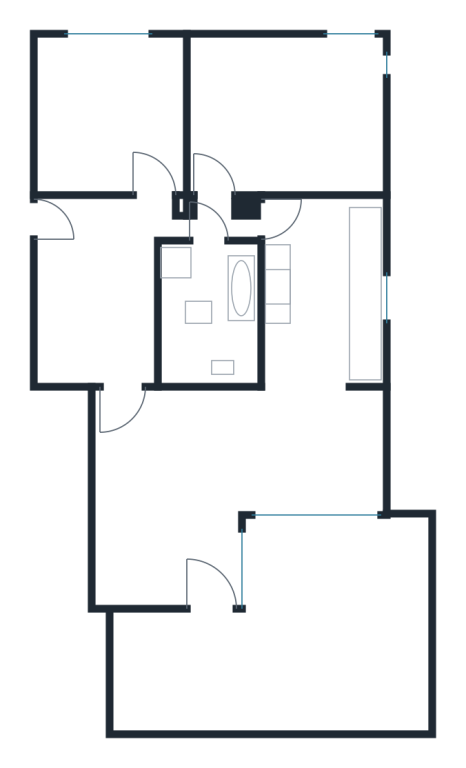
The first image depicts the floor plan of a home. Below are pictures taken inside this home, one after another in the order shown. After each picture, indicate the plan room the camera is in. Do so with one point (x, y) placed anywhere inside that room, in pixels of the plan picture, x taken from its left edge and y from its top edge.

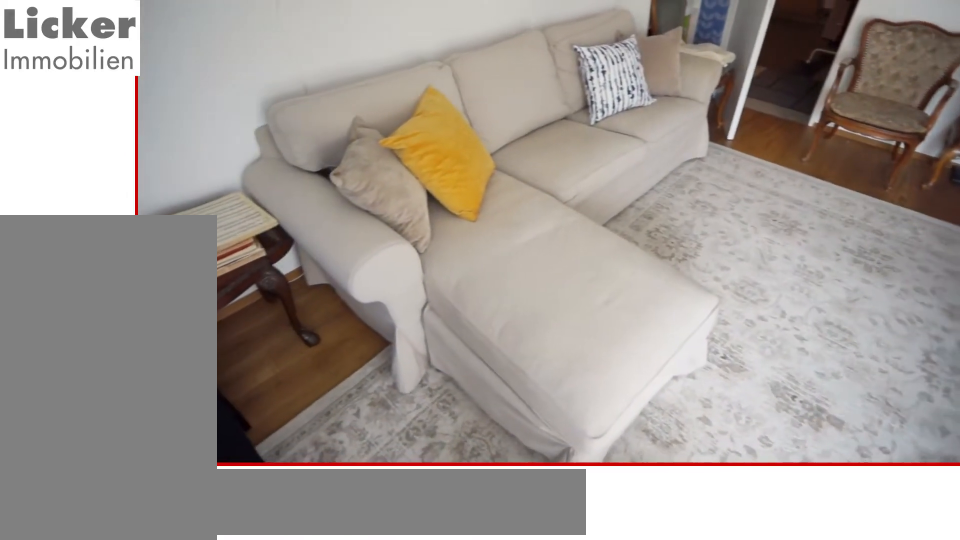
(232, 501)
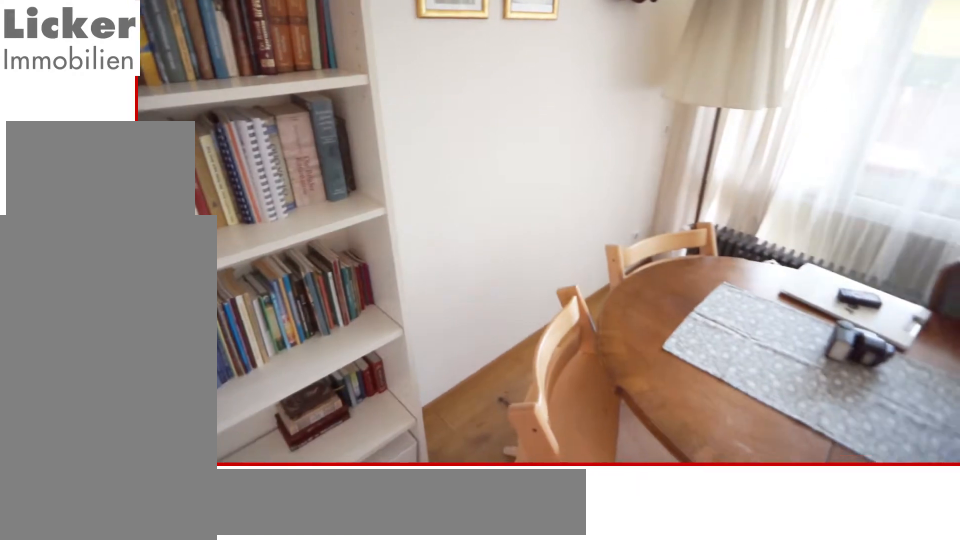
(232, 501)
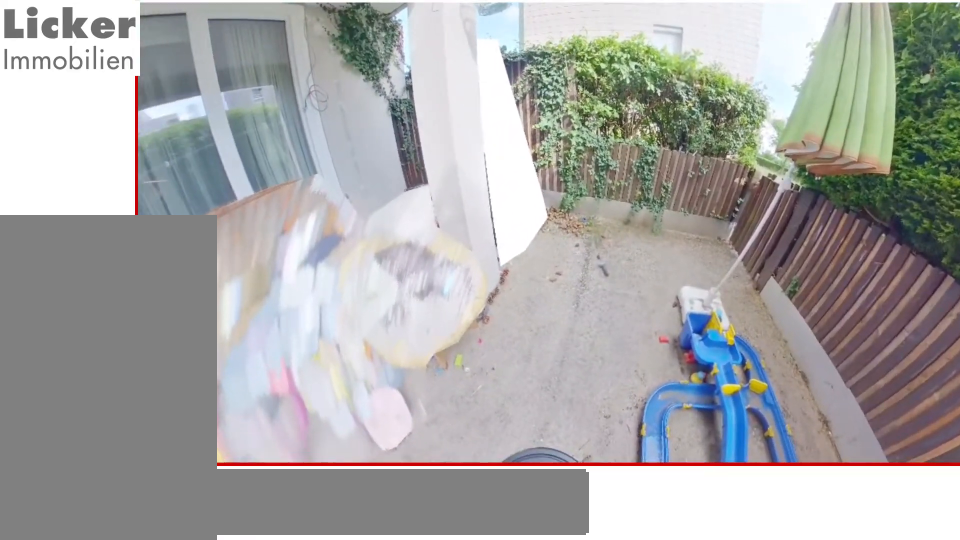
(261, 626)
